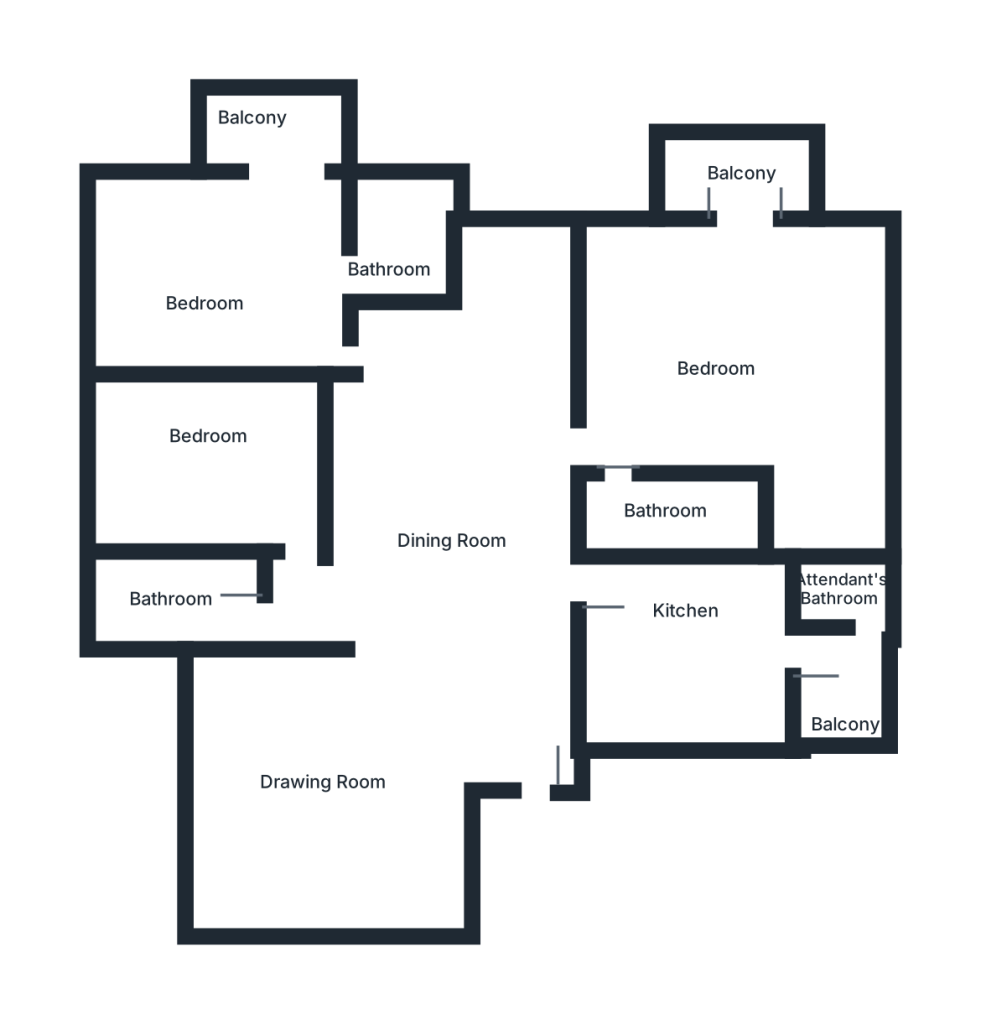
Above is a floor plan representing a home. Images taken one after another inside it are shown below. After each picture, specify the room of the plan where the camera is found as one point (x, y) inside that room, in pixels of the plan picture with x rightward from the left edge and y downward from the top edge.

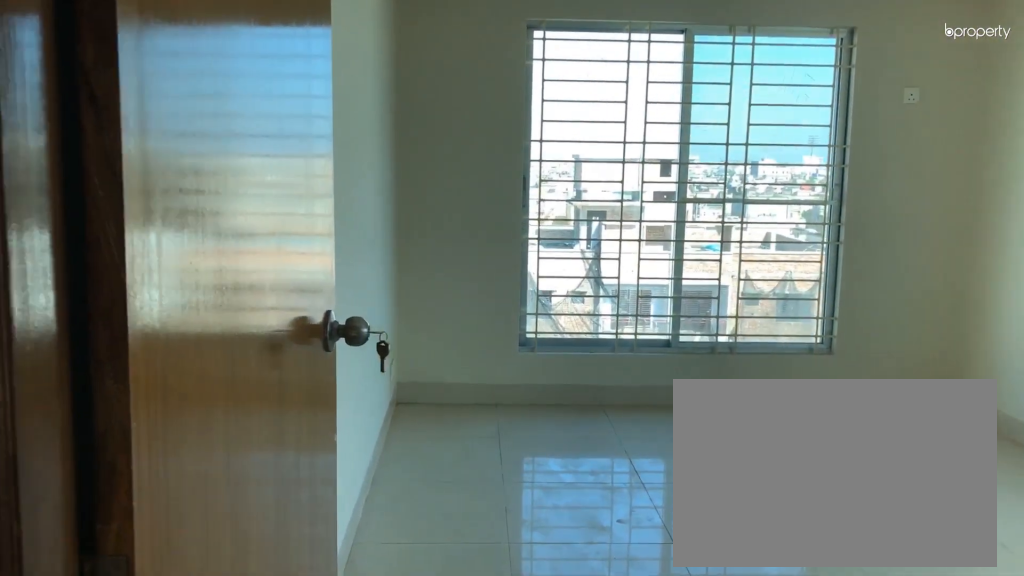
(411, 368)
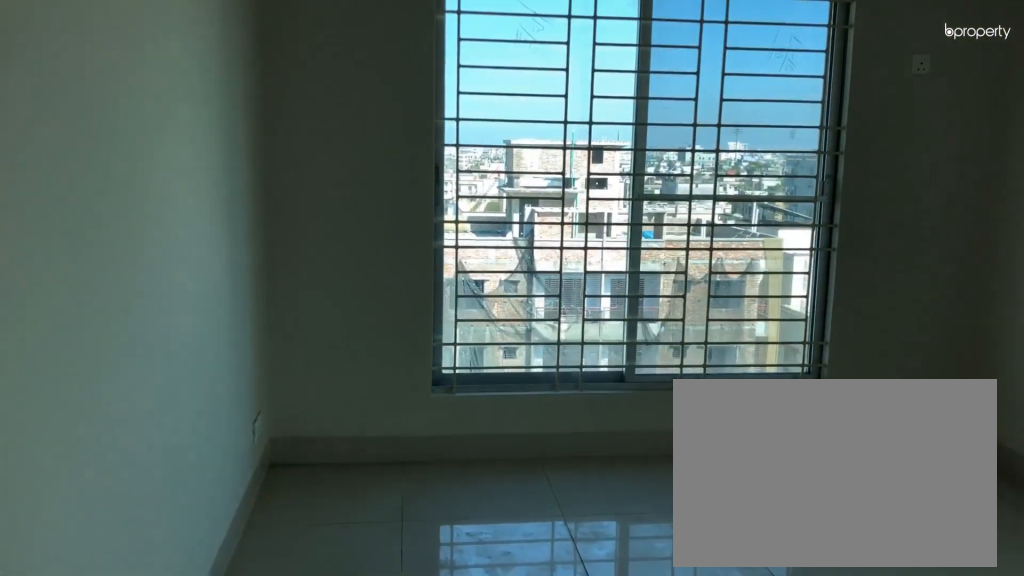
(235, 270)
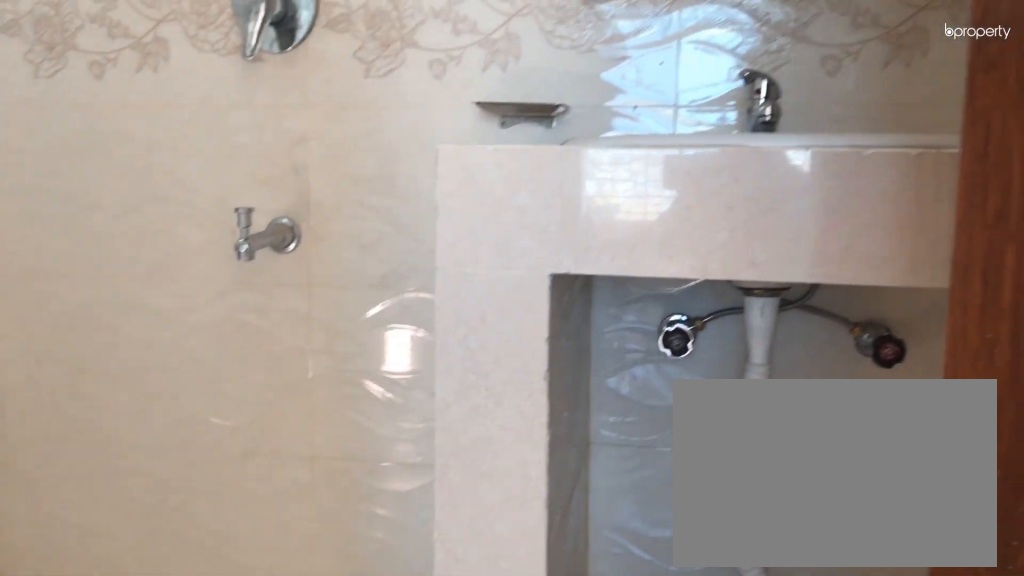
(404, 251)
